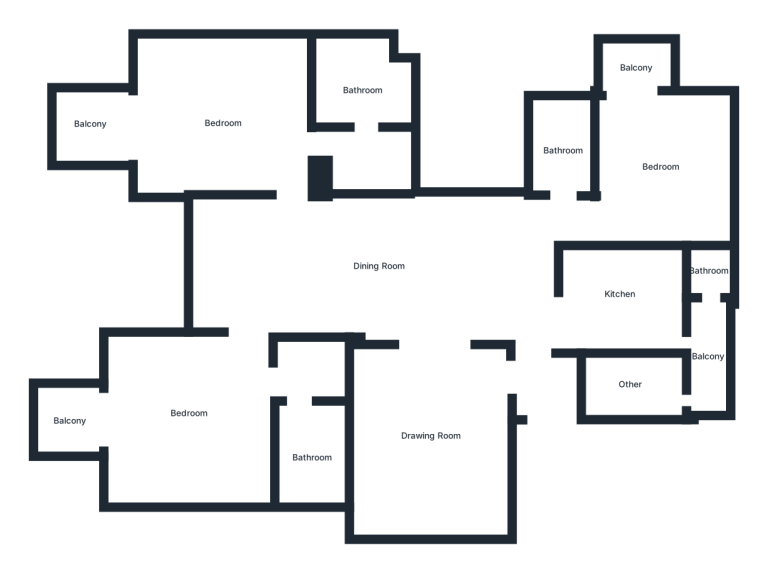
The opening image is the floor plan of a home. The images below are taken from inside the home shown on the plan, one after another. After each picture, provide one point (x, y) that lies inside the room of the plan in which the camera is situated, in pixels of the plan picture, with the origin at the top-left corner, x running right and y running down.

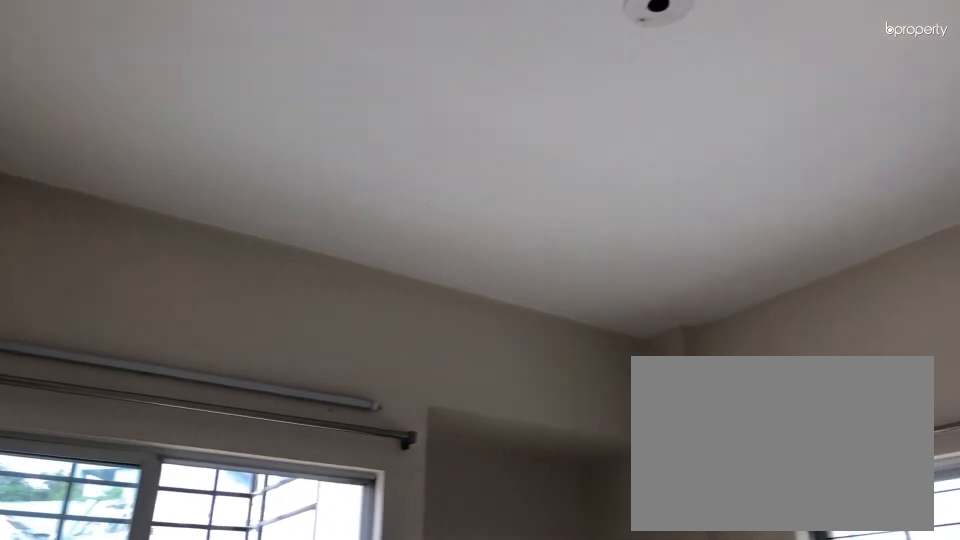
(660, 164)
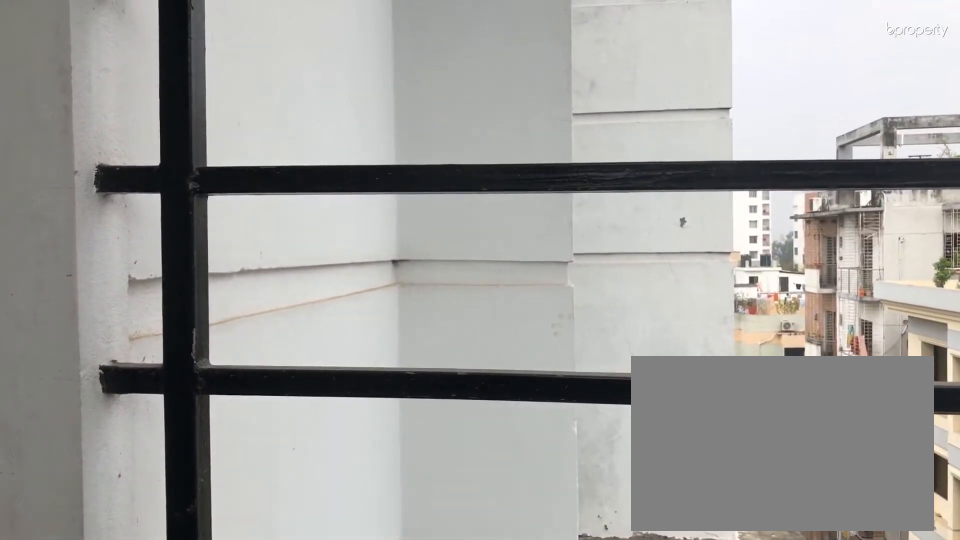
(635, 67)
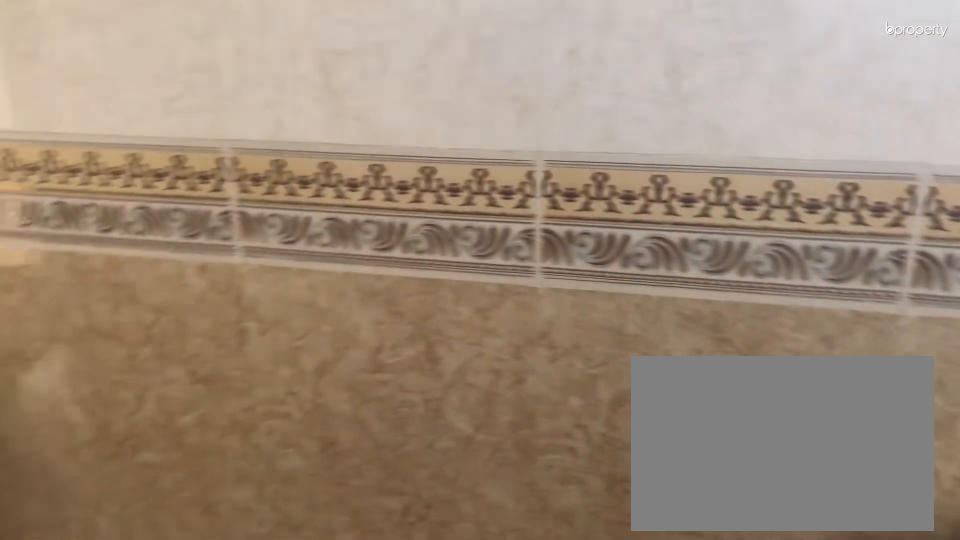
(564, 147)
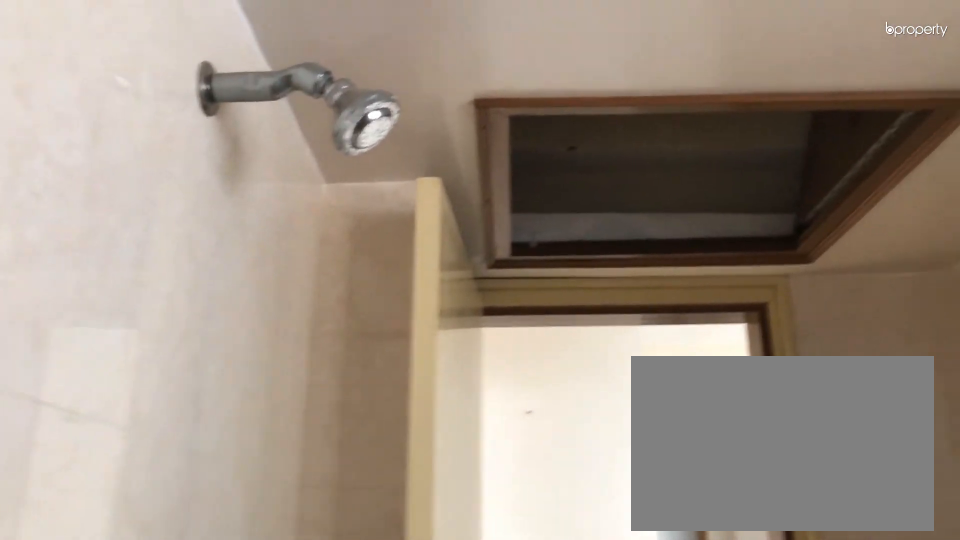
(564, 147)
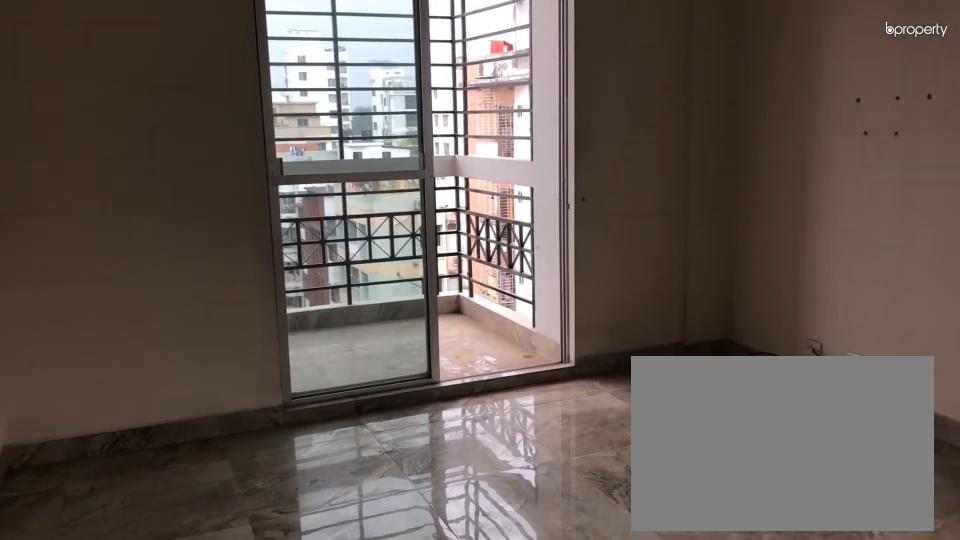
(222, 123)
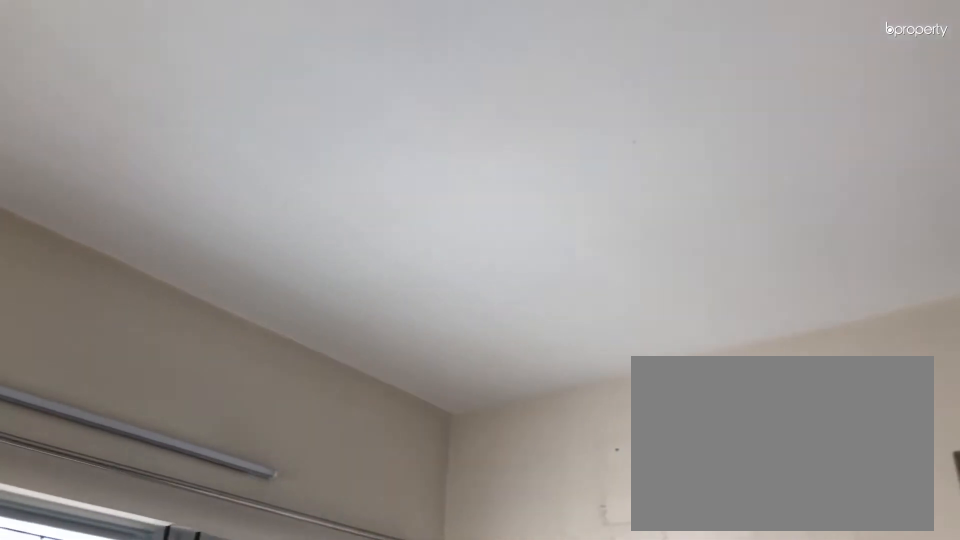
(222, 123)
